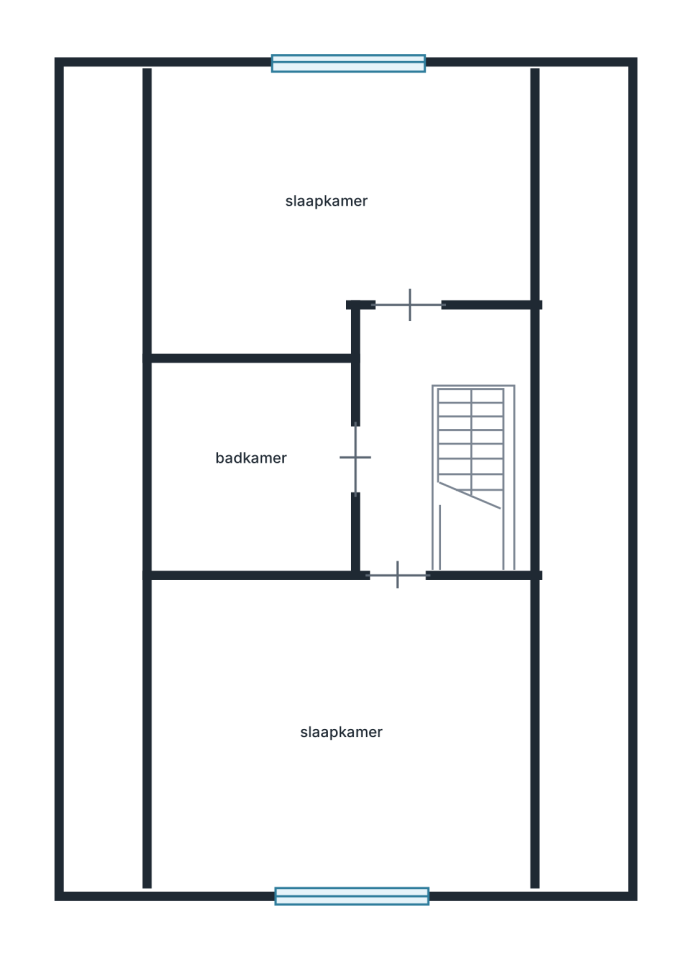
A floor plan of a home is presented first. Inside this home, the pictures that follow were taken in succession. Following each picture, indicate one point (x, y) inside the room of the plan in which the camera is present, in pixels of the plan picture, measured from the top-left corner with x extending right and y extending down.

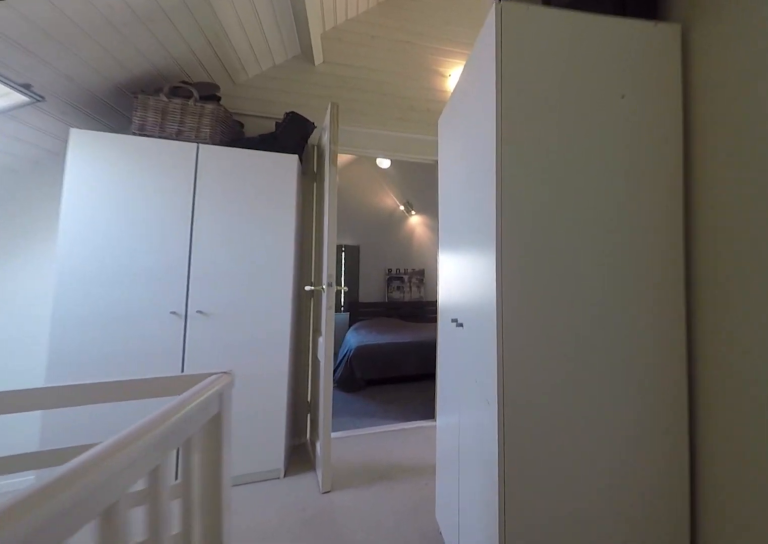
(434, 424)
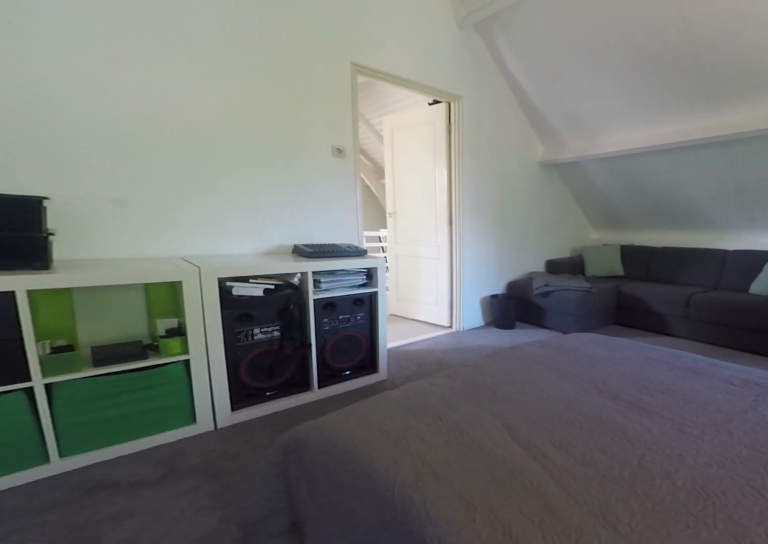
(395, 682)
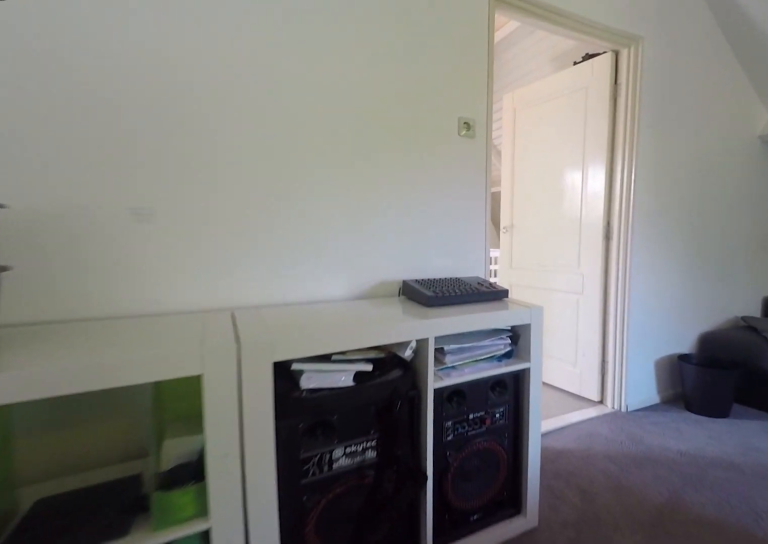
(395, 682)
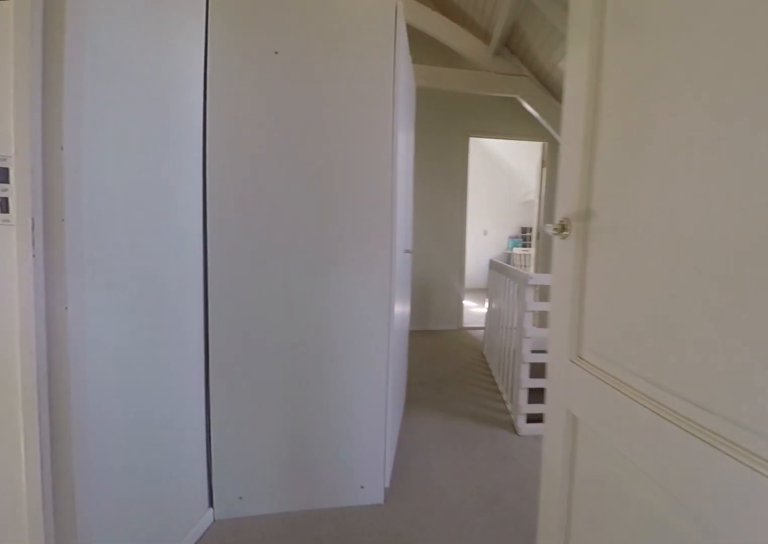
(434, 424)
